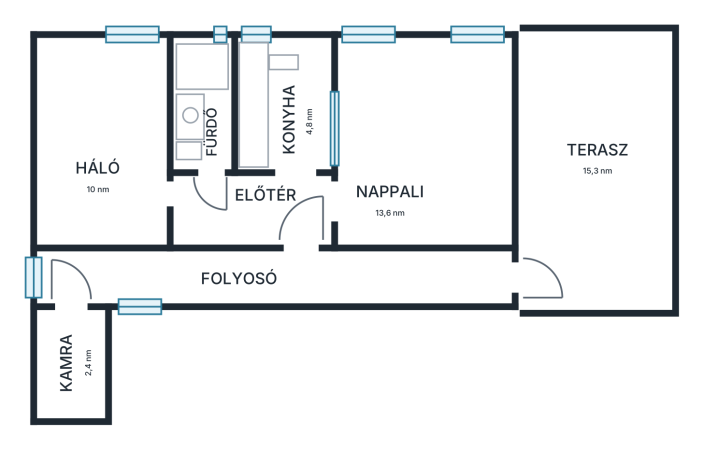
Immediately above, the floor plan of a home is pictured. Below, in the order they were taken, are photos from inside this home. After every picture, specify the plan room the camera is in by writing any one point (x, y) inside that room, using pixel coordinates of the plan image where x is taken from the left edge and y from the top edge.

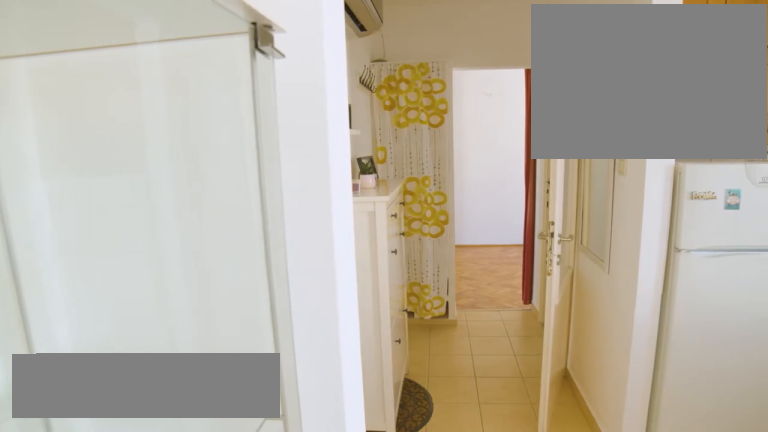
(259, 203)
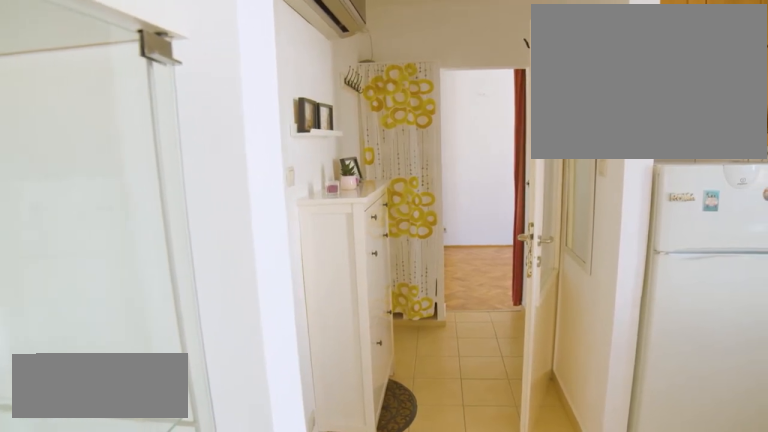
(259, 203)
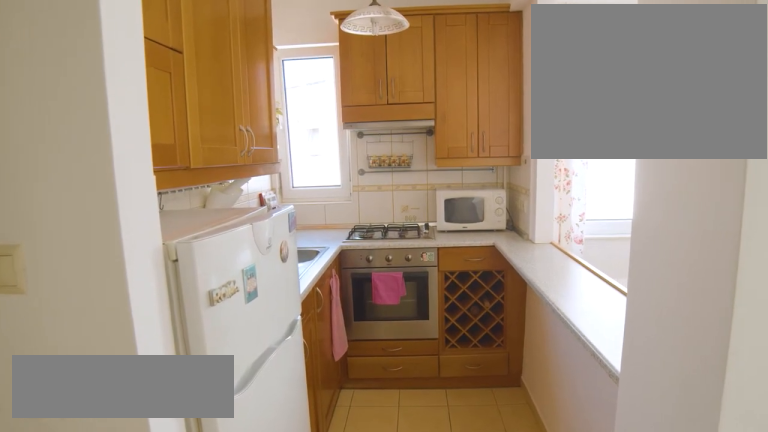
(283, 103)
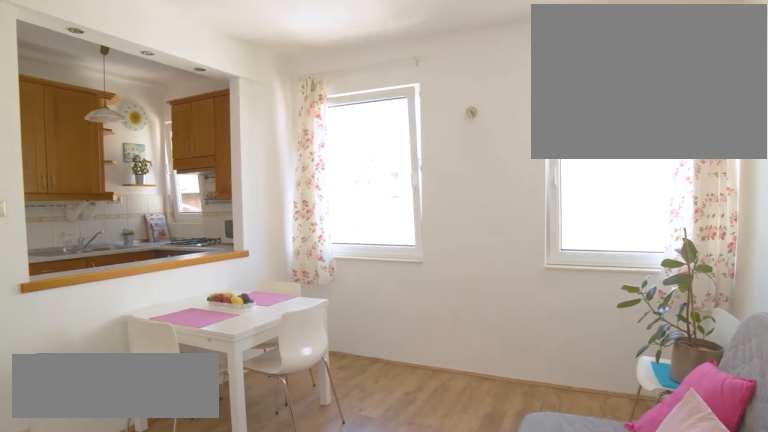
(422, 137)
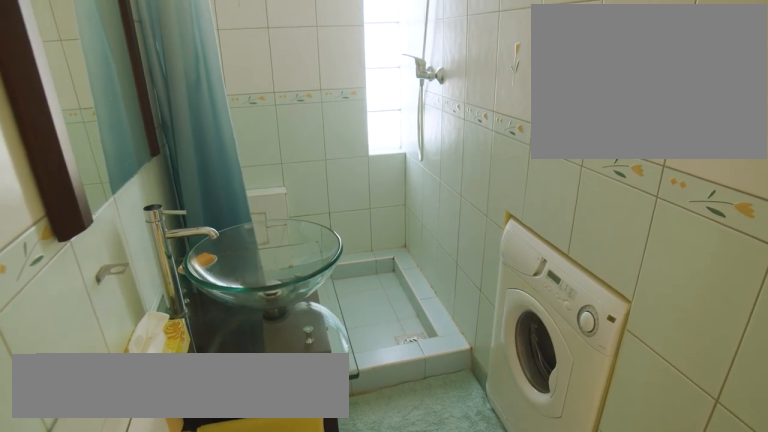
(200, 104)
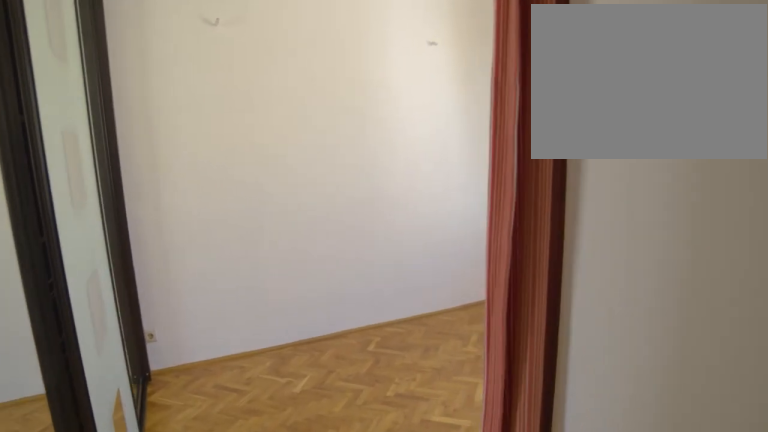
(99, 135)
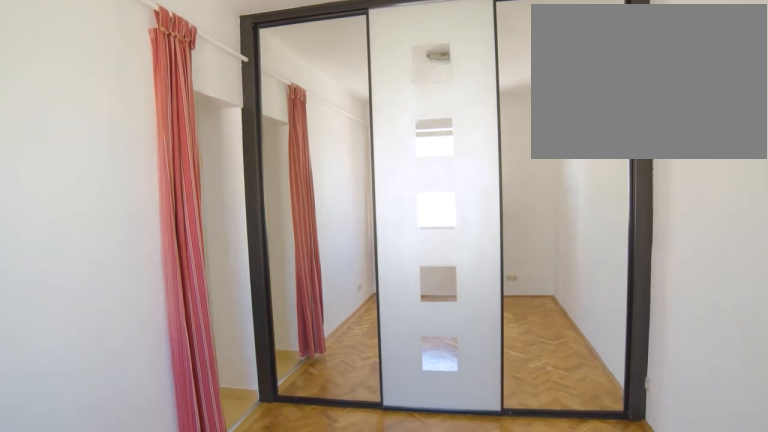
(100, 135)
